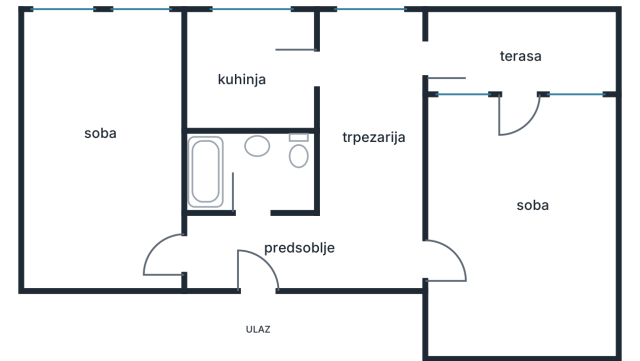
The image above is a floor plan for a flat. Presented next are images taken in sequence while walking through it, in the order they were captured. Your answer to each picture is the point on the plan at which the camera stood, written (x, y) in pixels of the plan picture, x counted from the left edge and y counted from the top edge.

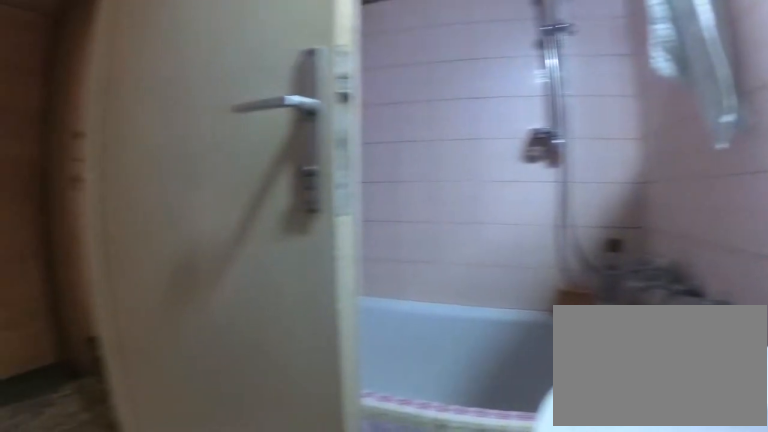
(263, 168)
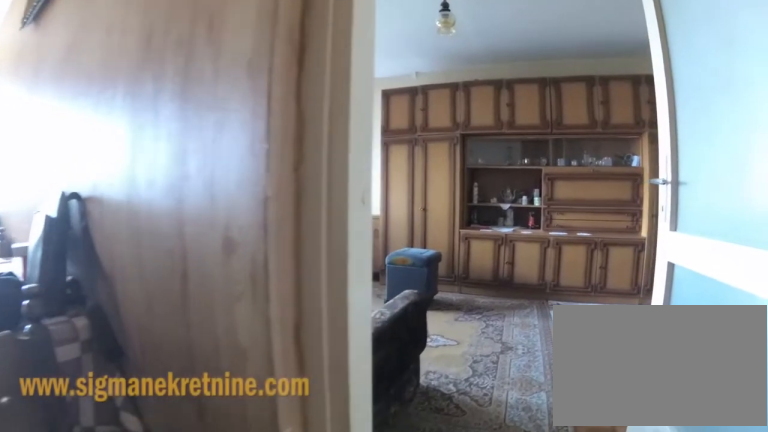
(380, 251)
